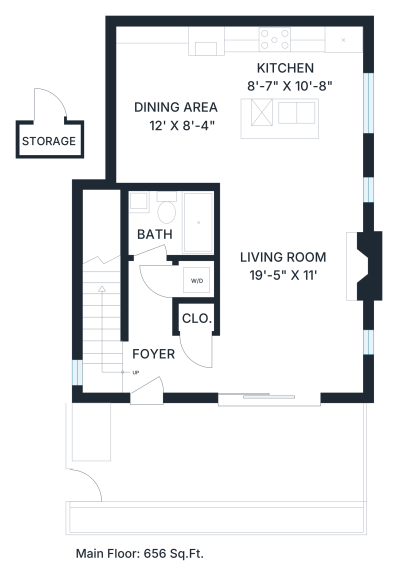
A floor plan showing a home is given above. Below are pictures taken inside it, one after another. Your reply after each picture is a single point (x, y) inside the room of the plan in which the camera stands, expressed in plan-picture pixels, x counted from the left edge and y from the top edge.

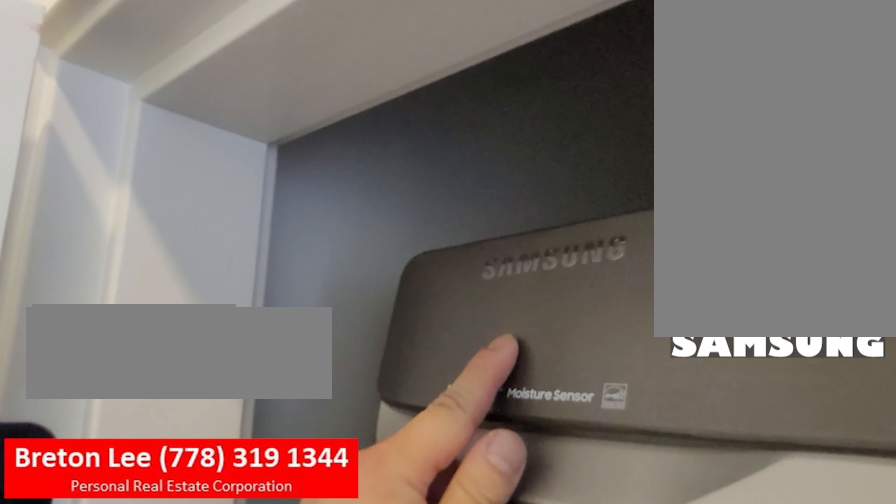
(198, 279)
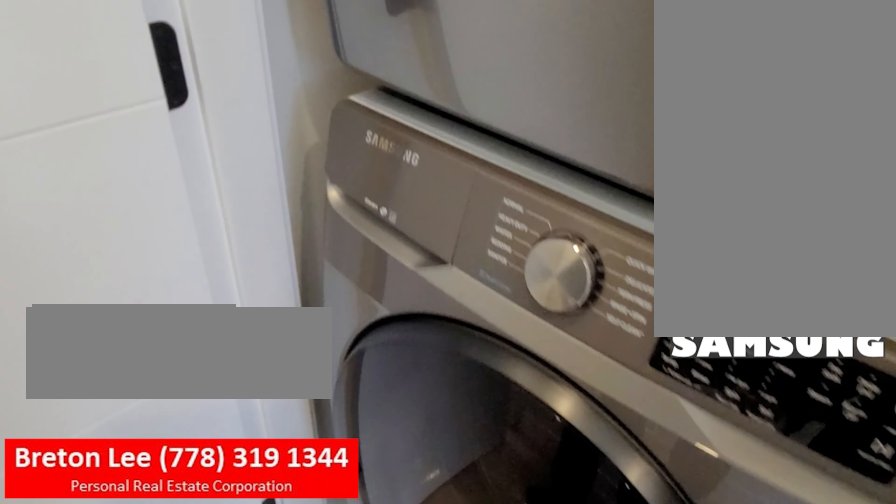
(198, 279)
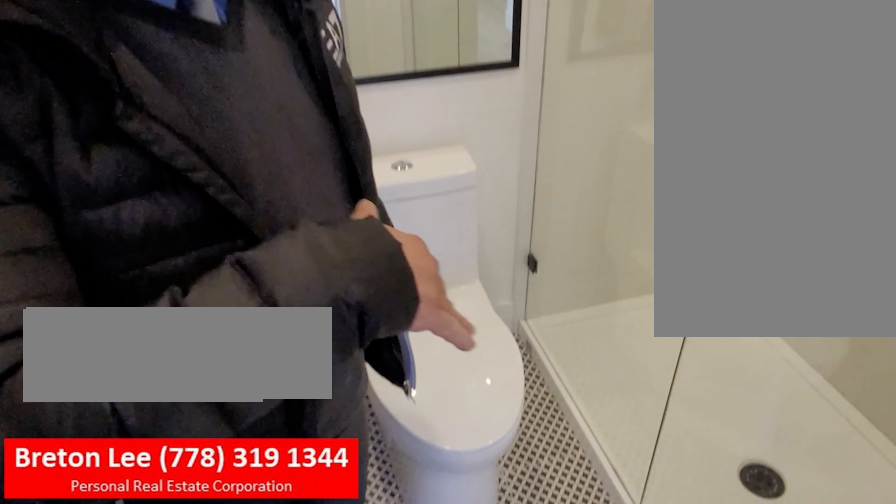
(155, 237)
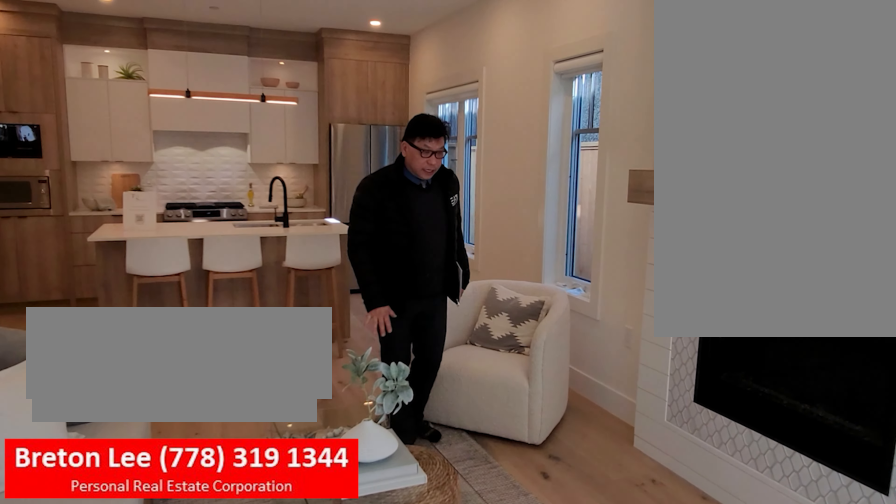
(280, 311)
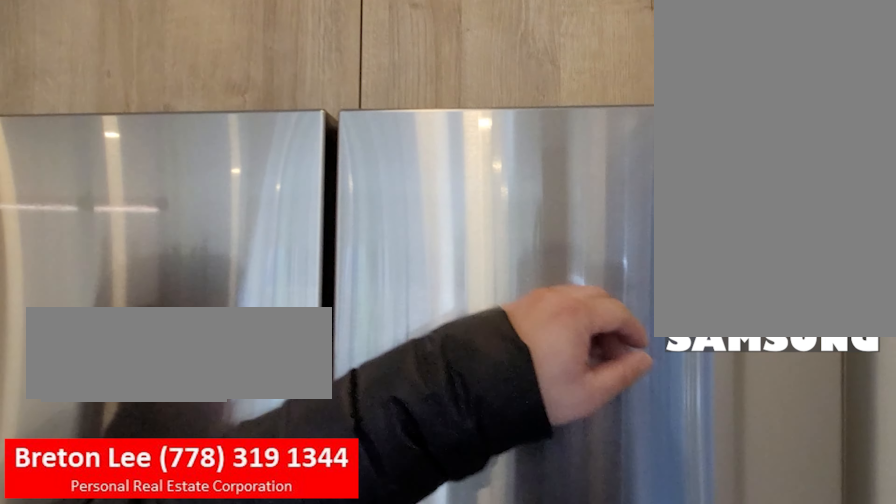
(340, 111)
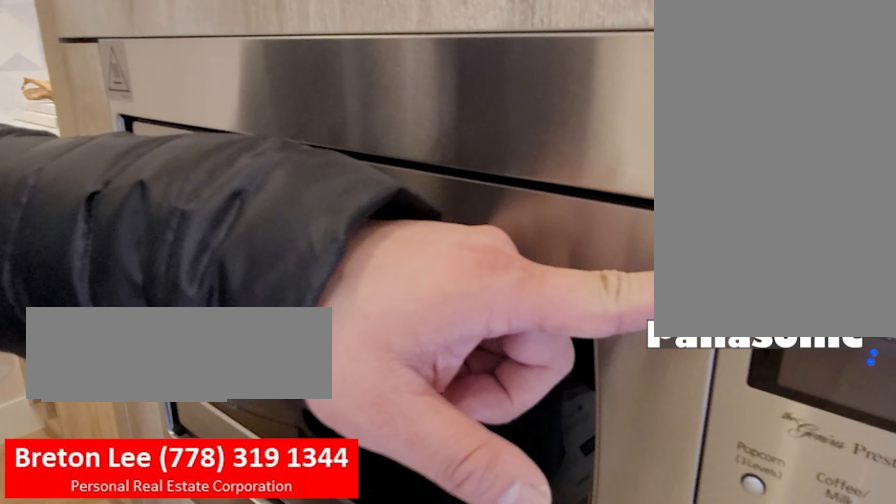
(340, 111)
